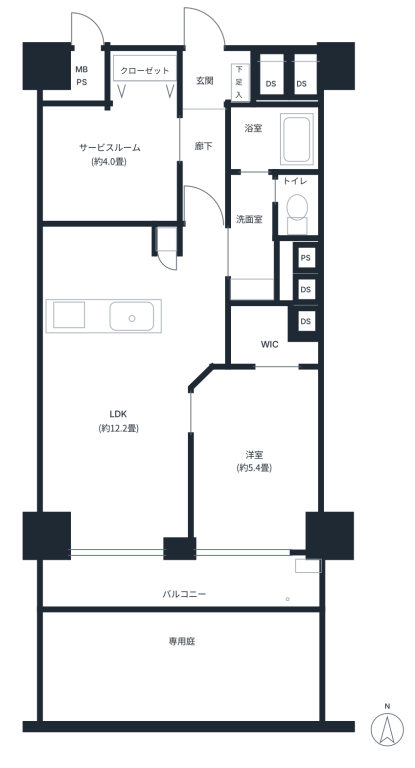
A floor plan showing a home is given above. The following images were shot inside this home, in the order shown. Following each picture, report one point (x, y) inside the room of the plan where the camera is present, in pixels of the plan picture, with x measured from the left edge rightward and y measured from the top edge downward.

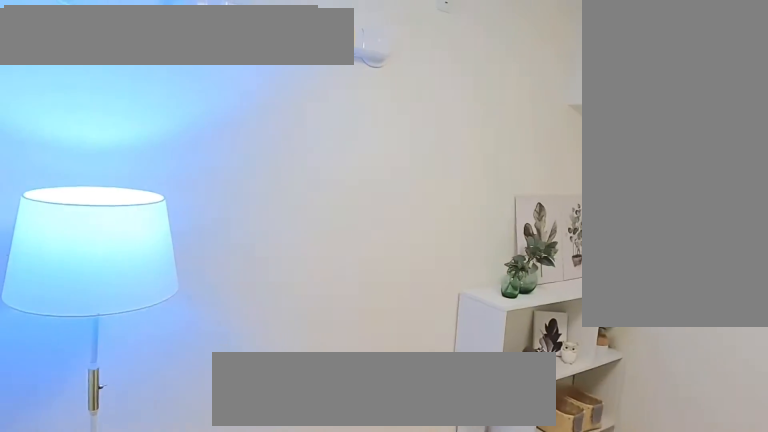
(112, 160)
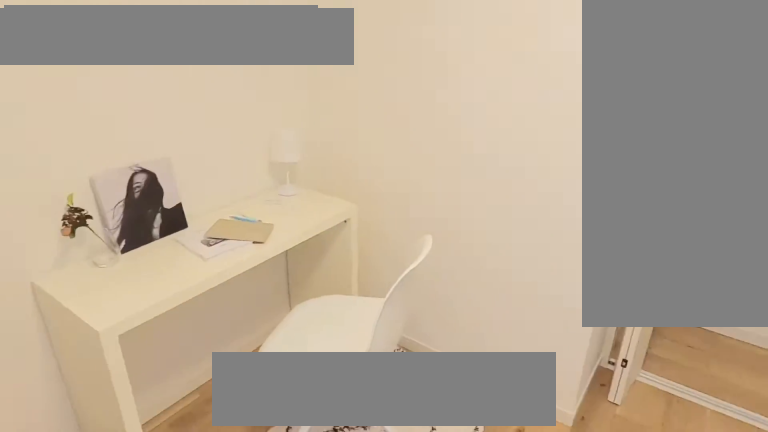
(112, 160)
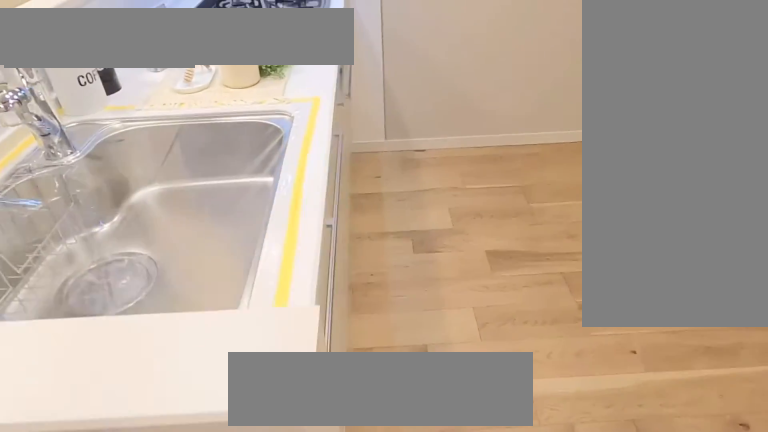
(110, 264)
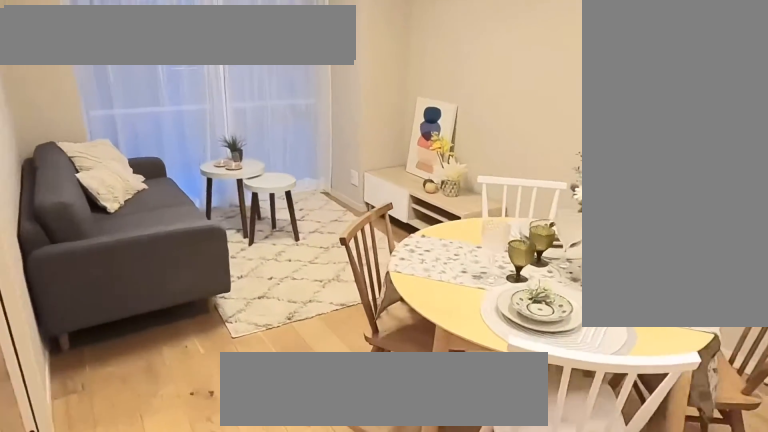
(121, 429)
